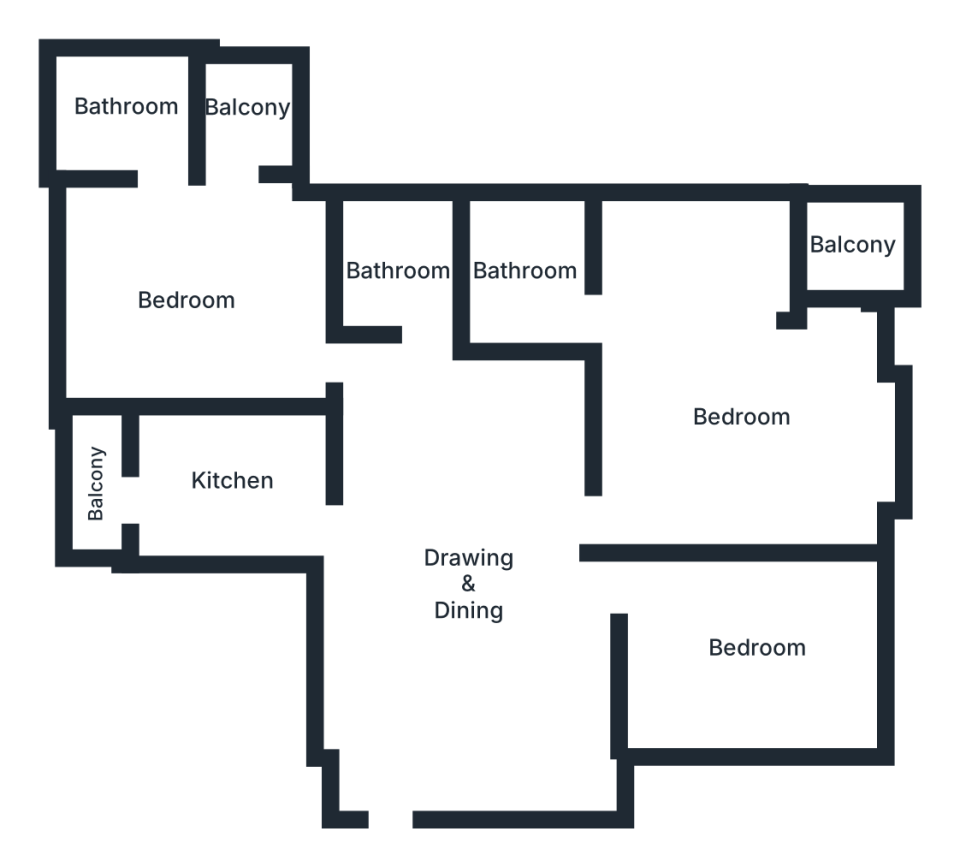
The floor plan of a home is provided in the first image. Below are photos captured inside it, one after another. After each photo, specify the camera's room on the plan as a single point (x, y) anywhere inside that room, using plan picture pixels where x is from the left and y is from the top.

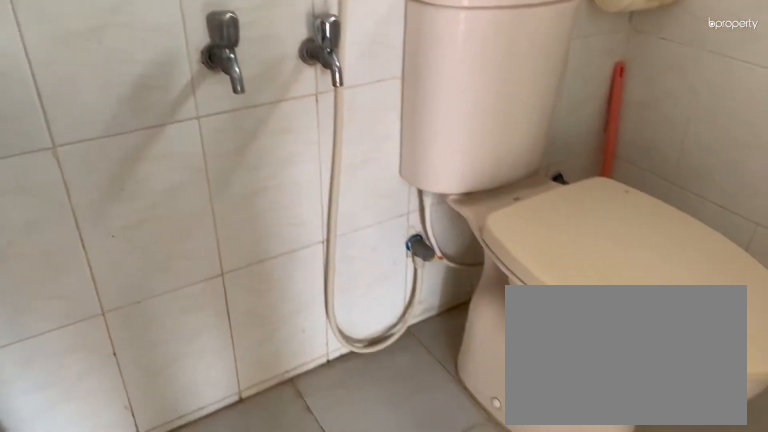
(530, 270)
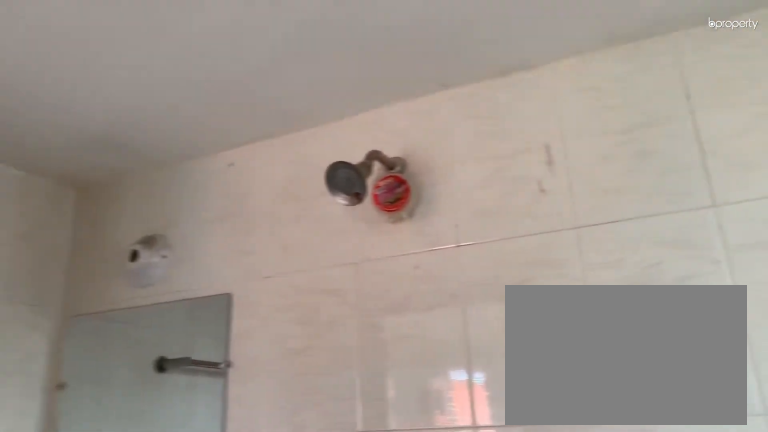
(530, 270)
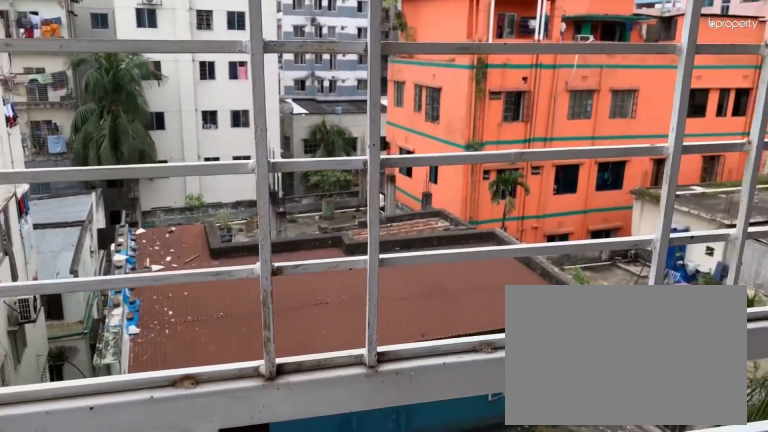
(850, 252)
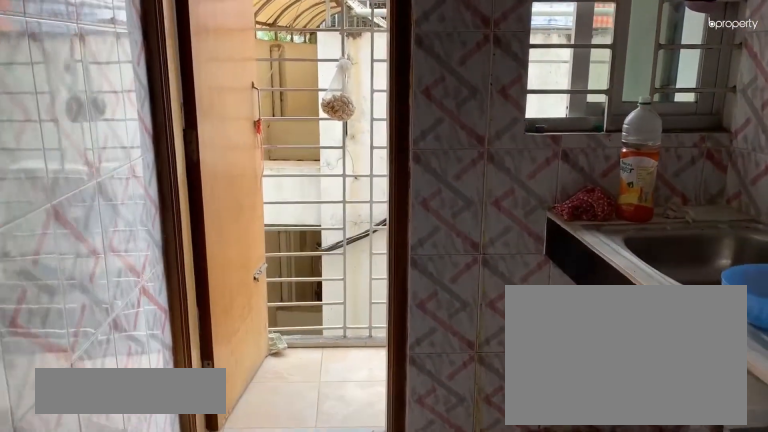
(229, 485)
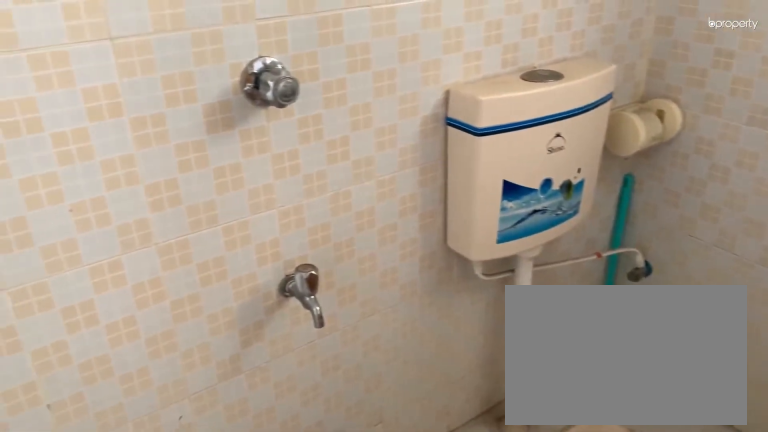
(416, 287)
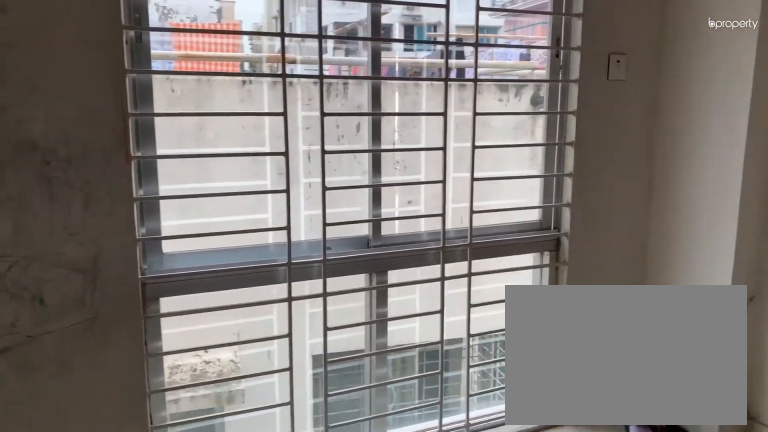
(191, 308)
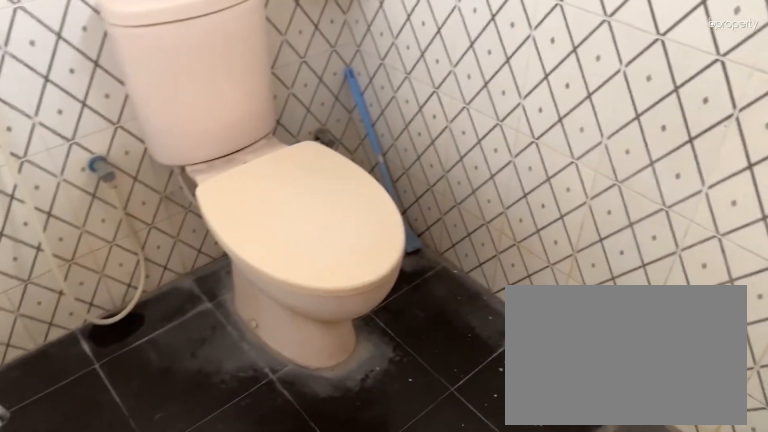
(128, 100)
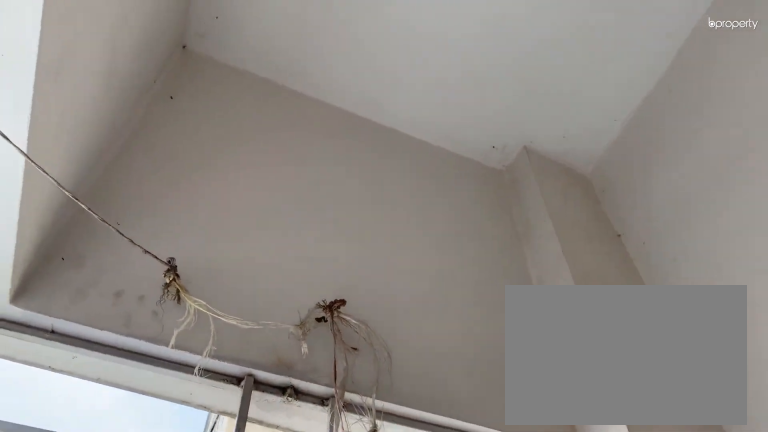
(236, 122)
